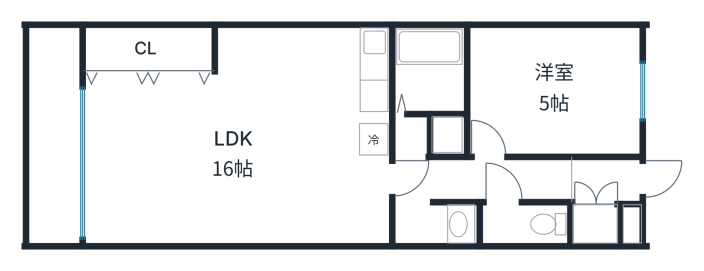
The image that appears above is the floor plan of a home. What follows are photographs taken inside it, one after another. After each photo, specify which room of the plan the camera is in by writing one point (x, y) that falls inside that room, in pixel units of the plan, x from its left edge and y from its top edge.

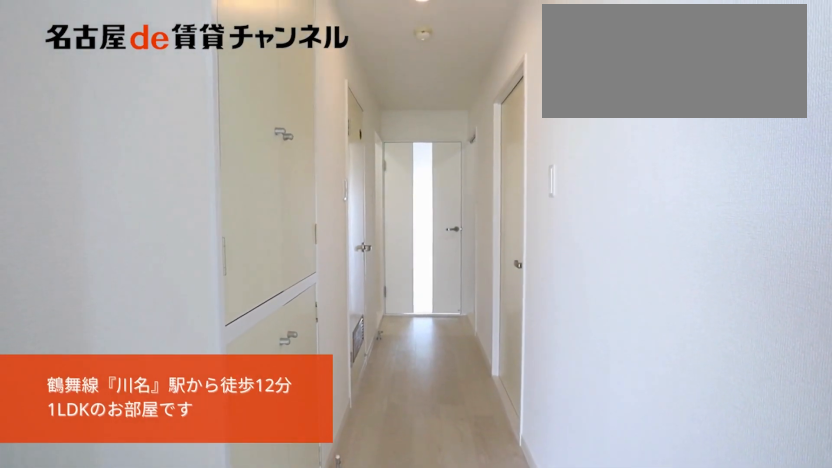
(607, 182)
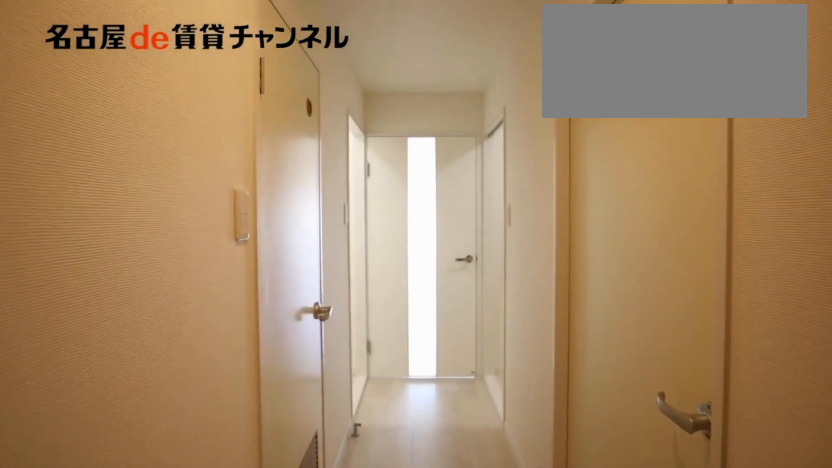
(607, 182)
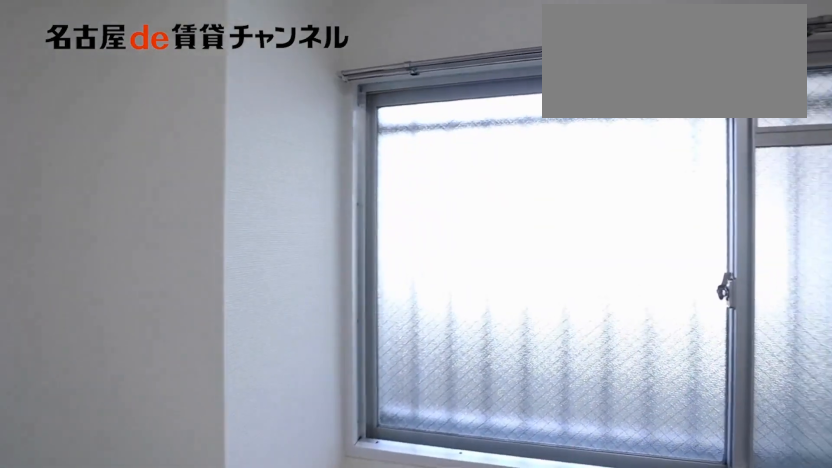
(555, 92)
